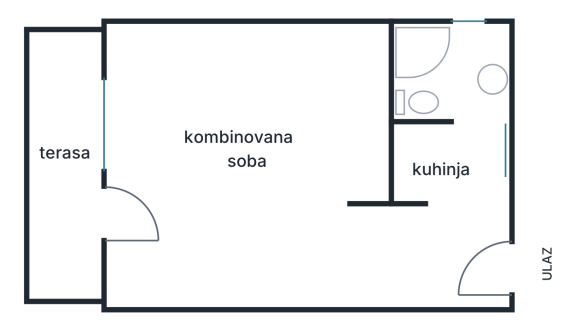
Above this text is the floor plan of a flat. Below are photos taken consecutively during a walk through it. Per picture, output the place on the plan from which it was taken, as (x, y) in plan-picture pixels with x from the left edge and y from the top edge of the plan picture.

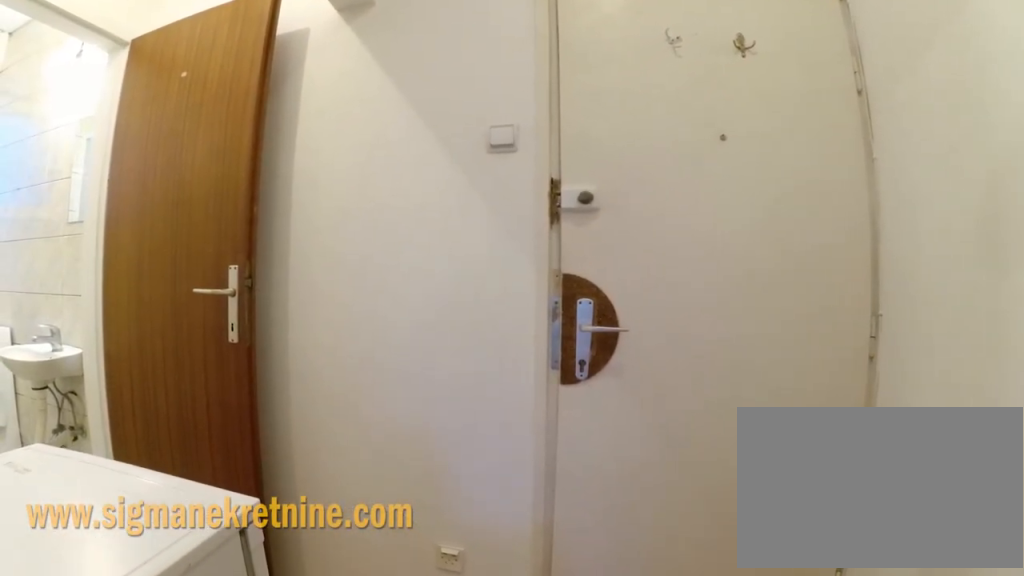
(414, 240)
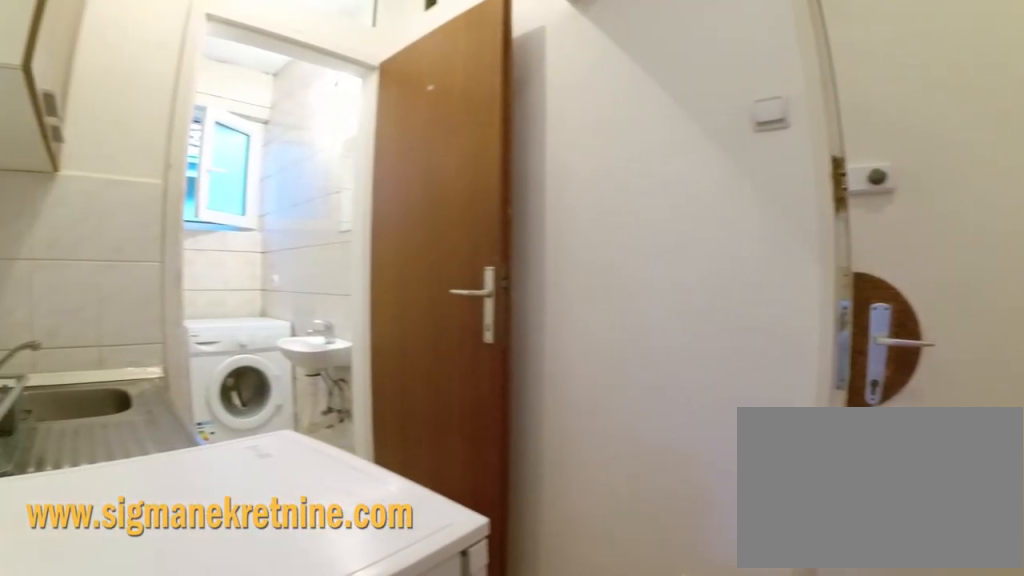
(418, 243)
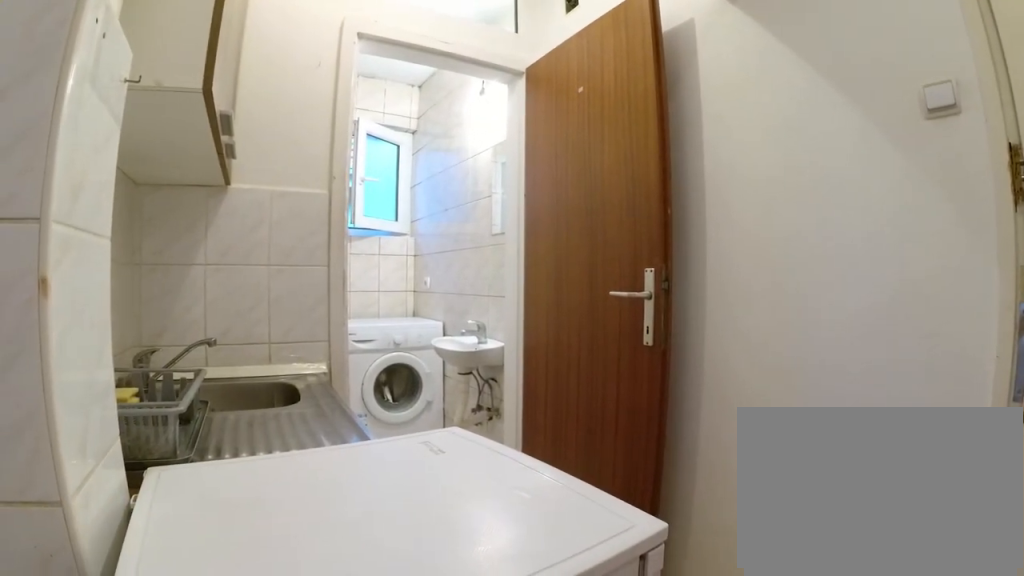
(428, 251)
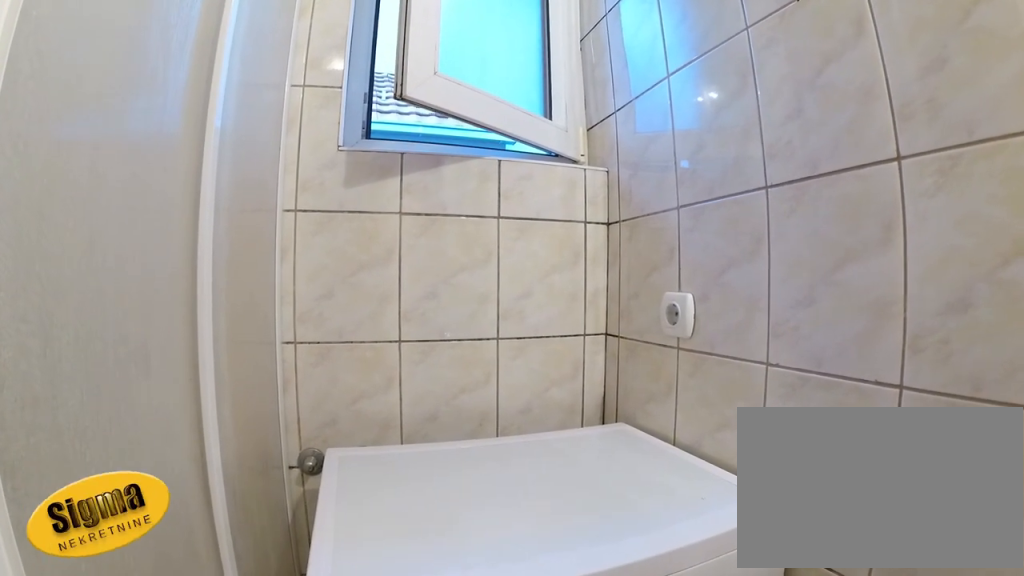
(472, 71)
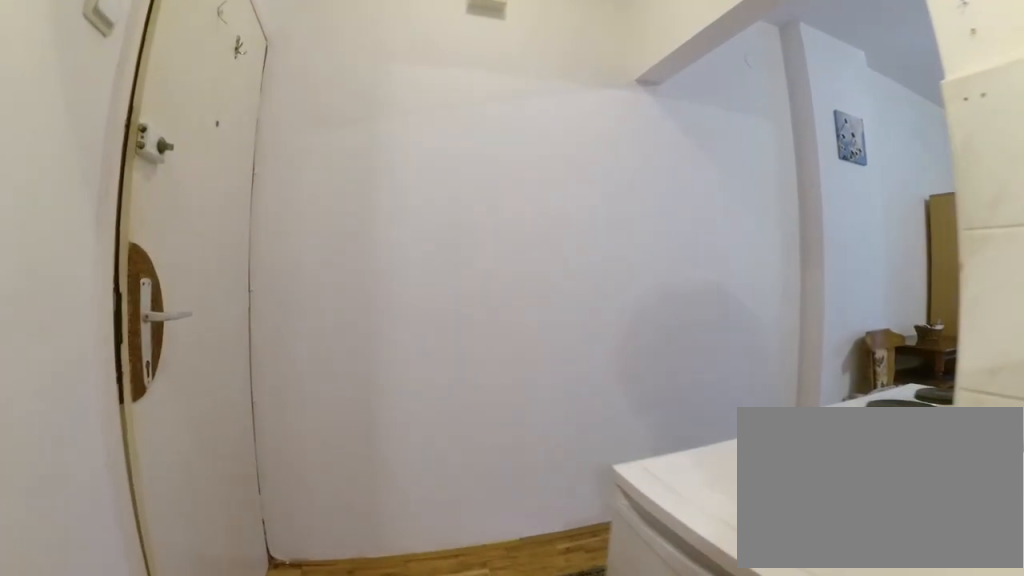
(473, 196)
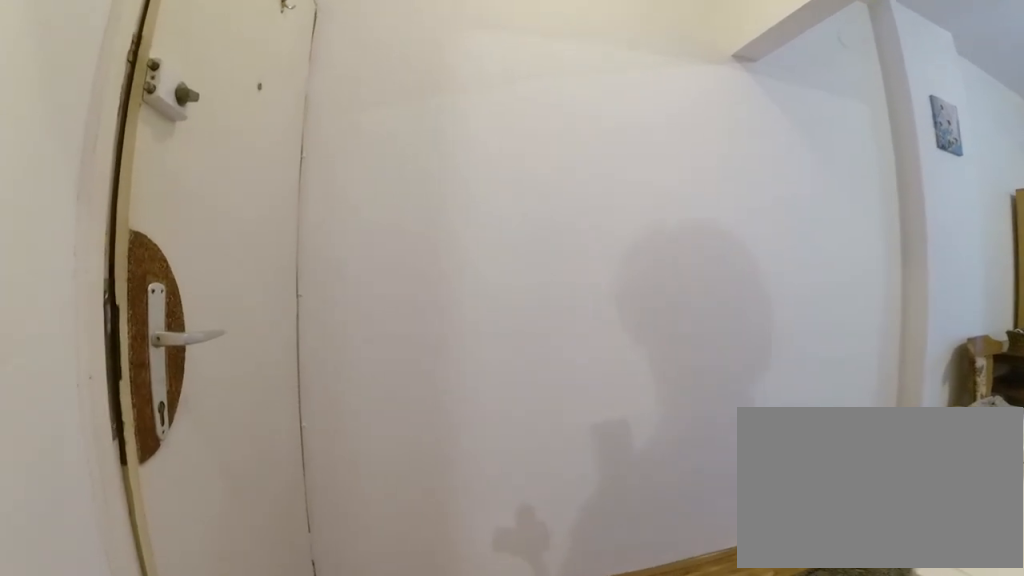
(472, 211)
